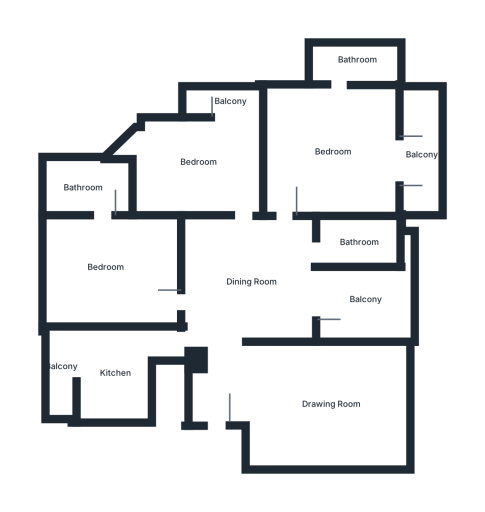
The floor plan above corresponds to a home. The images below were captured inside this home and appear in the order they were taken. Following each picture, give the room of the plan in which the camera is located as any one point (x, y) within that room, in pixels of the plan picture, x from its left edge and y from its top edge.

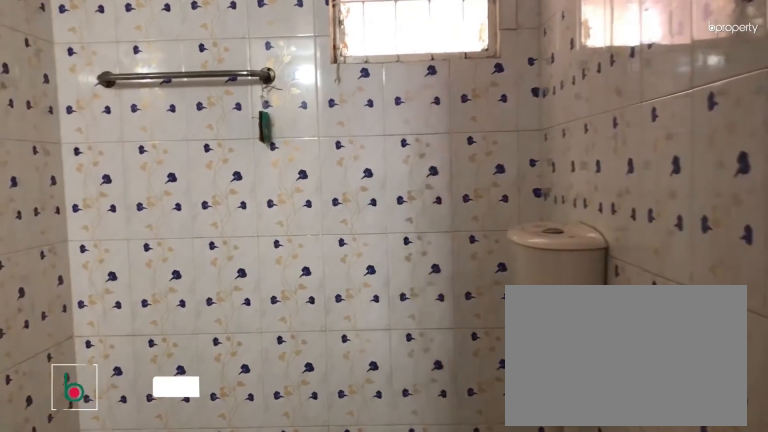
(356, 243)
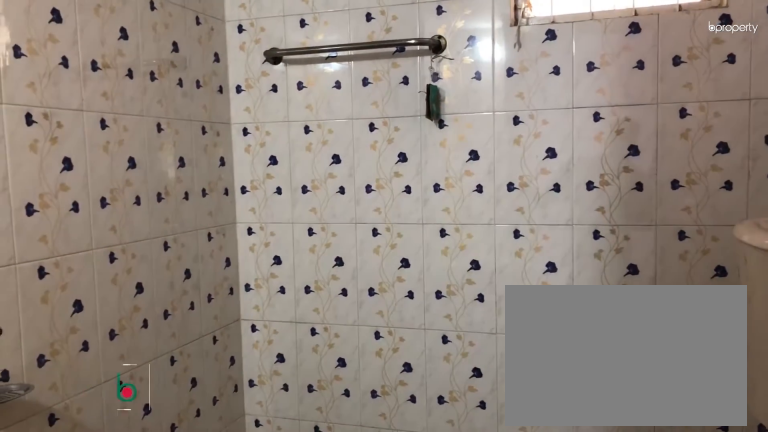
(356, 243)
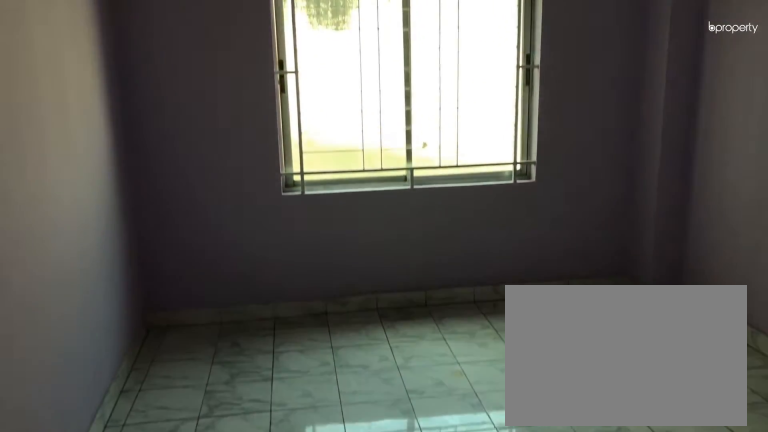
(105, 267)
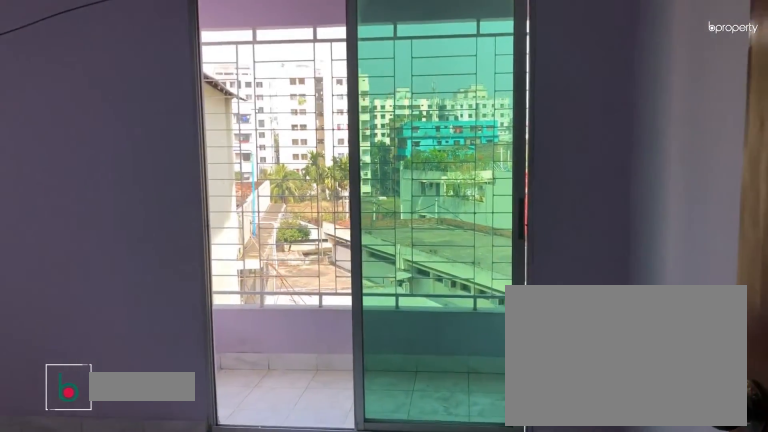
(199, 163)
